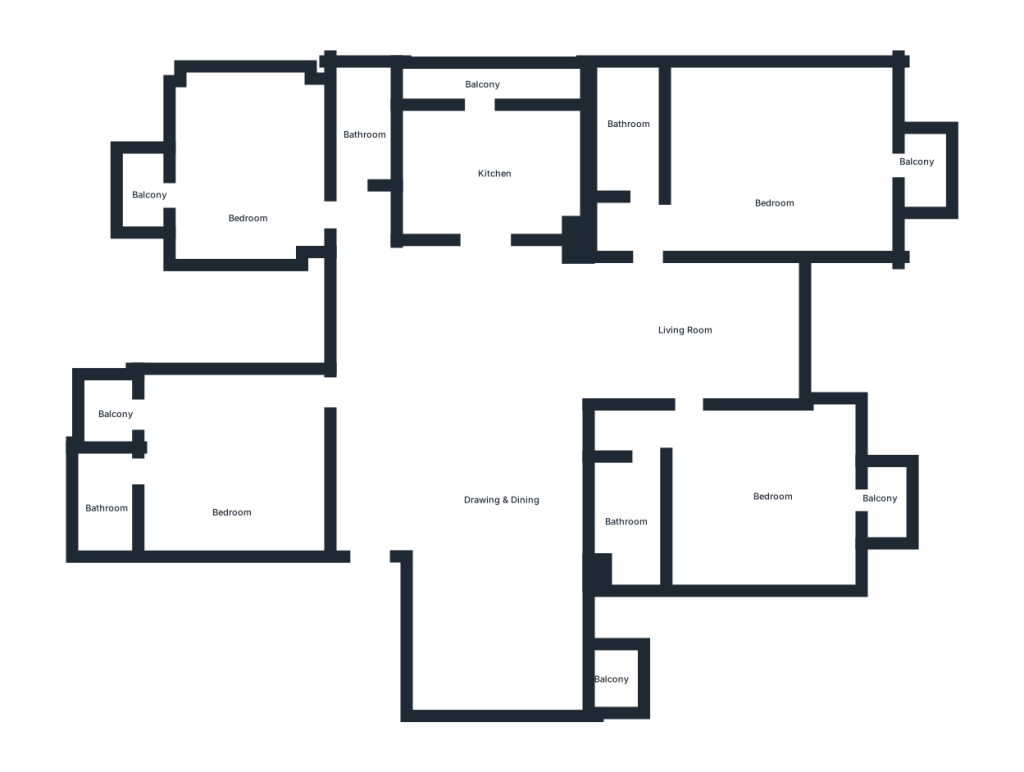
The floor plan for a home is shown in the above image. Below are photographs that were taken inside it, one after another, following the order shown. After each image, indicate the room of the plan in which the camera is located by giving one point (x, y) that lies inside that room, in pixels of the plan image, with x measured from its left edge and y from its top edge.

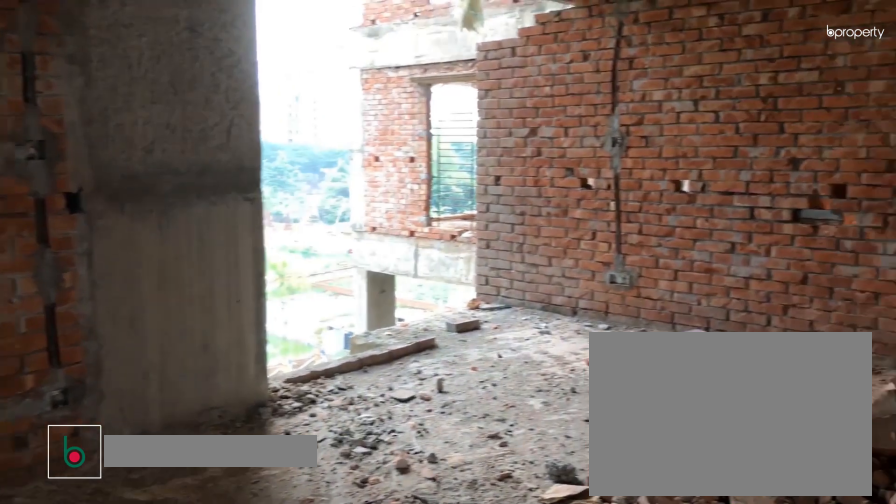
(481, 495)
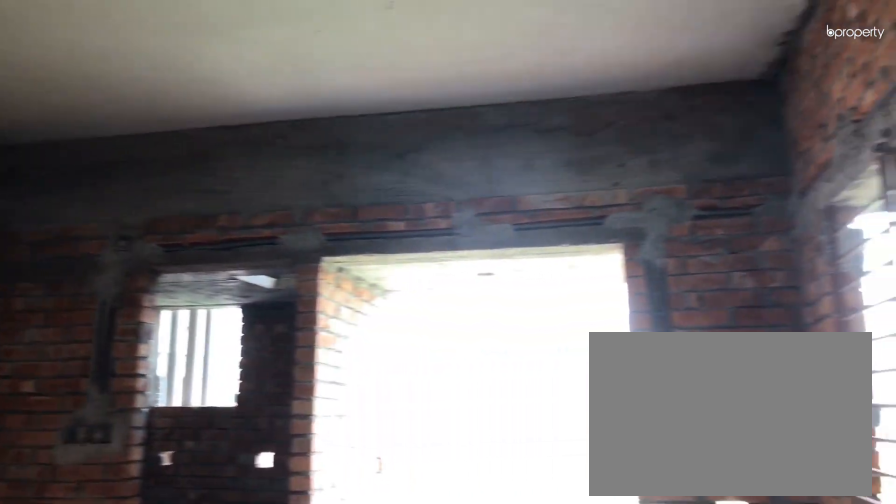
(216, 474)
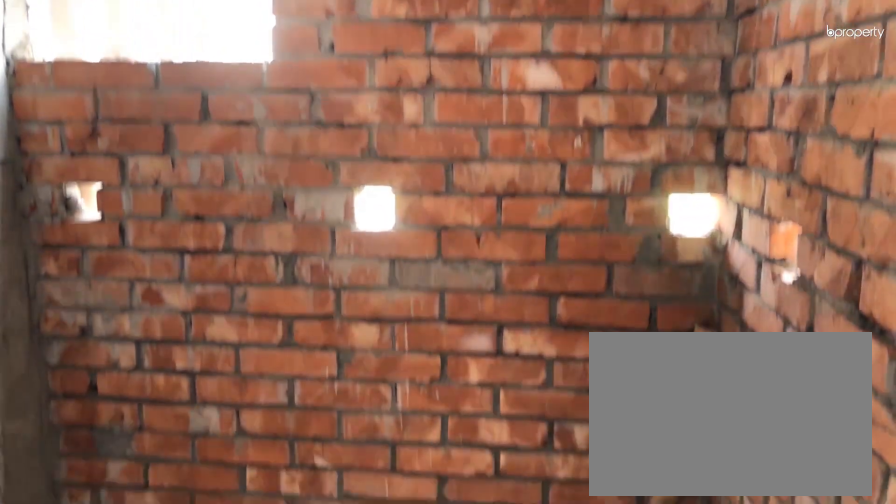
(104, 501)
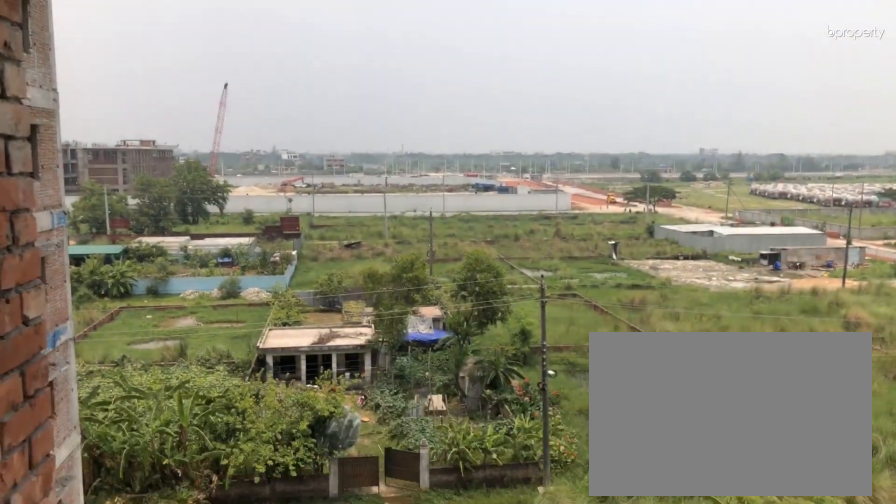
(104, 410)
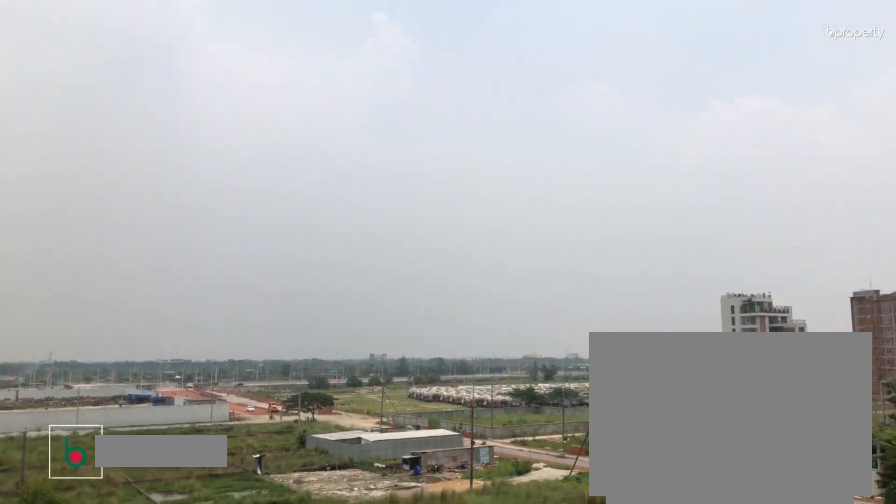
(146, 193)
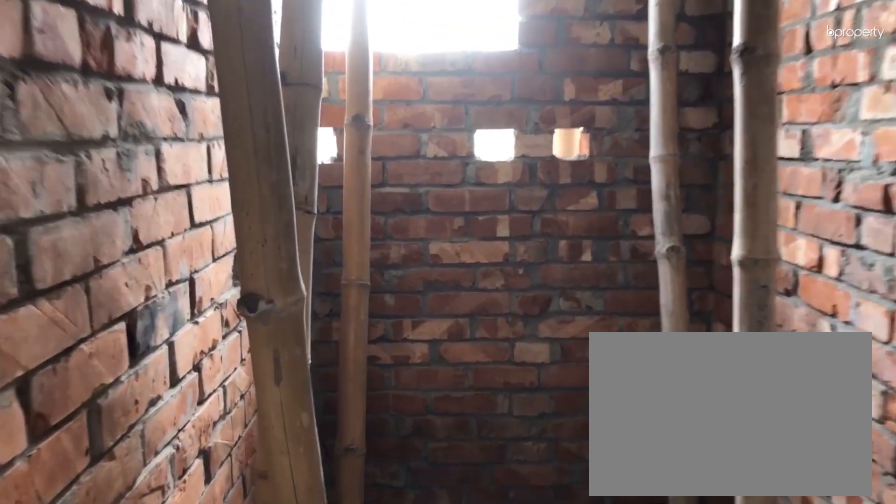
(361, 100)
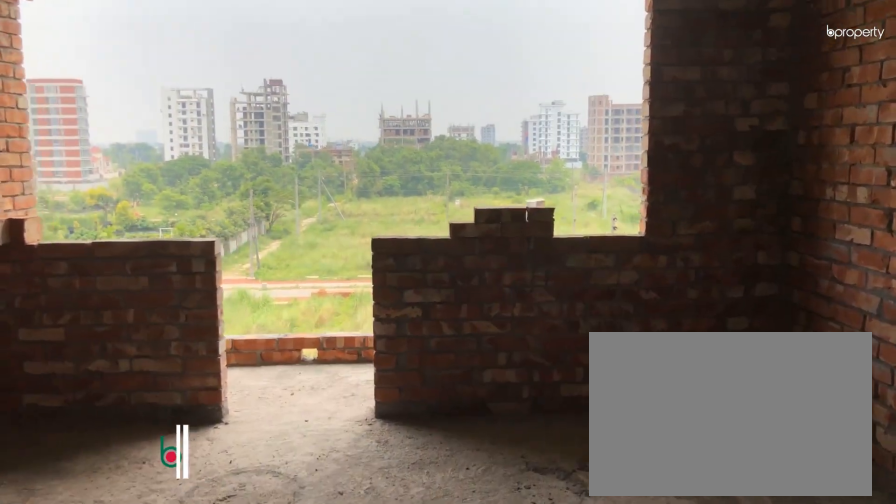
(484, 167)
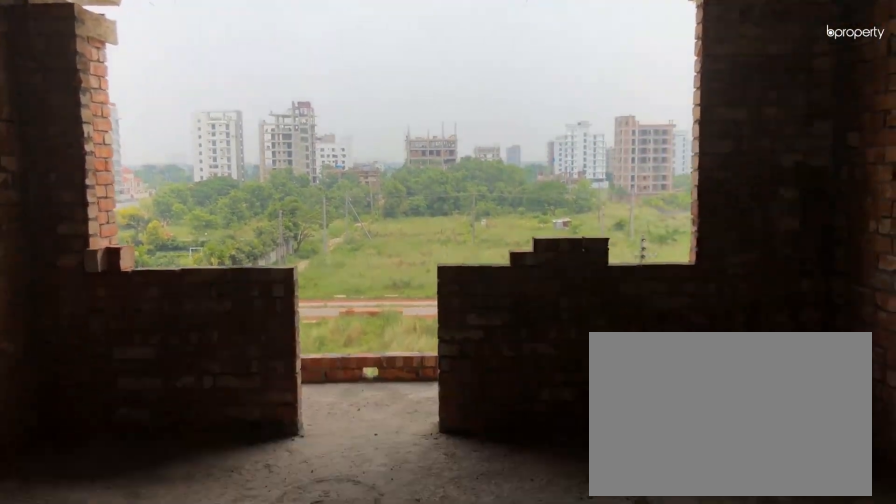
(484, 181)
